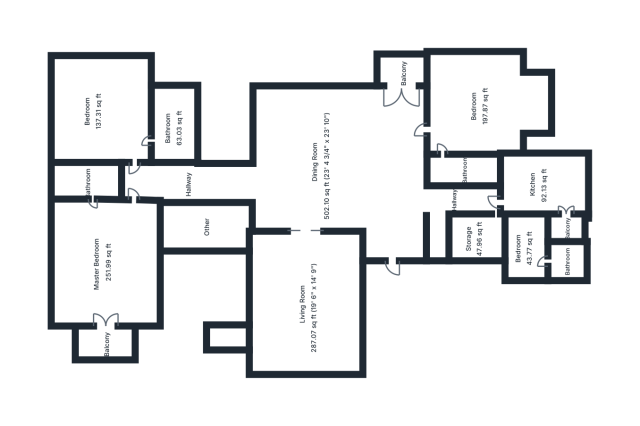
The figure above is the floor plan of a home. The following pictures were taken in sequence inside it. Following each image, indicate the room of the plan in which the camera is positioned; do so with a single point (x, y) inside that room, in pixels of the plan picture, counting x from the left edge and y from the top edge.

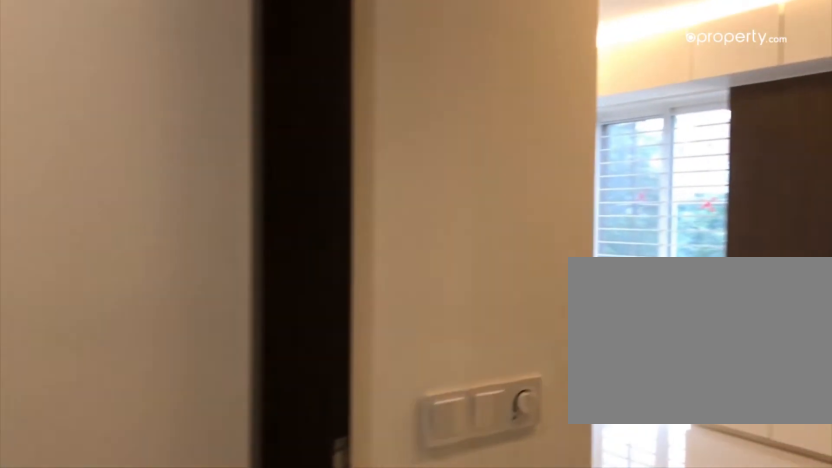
(106, 113)
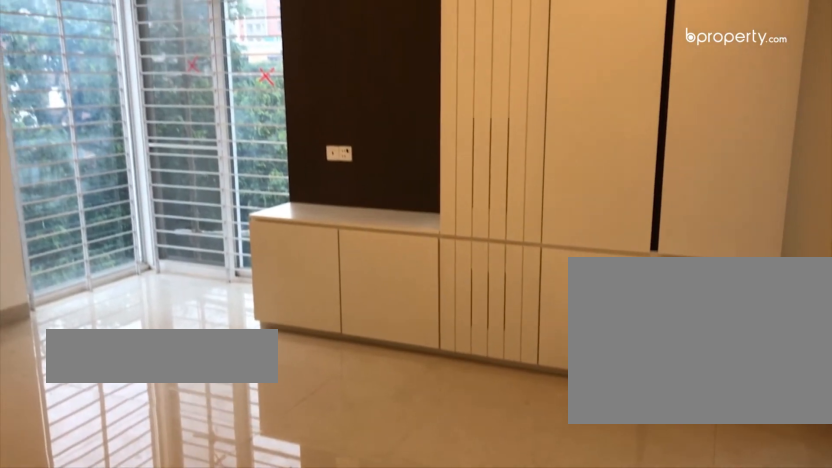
(106, 113)
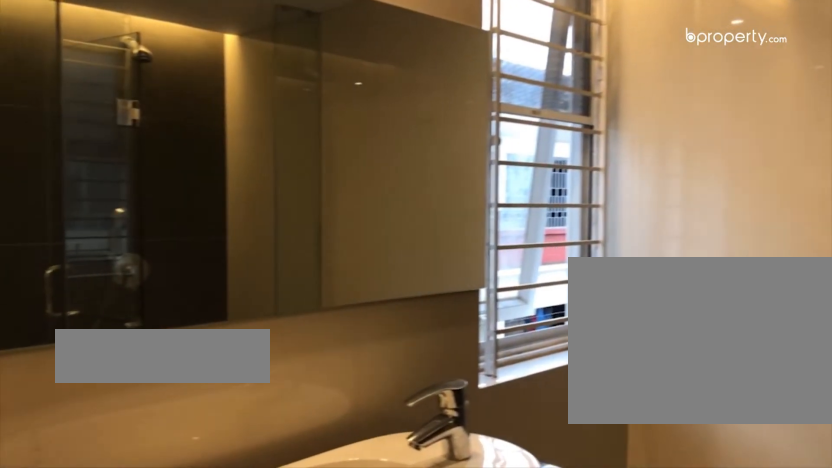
(174, 129)
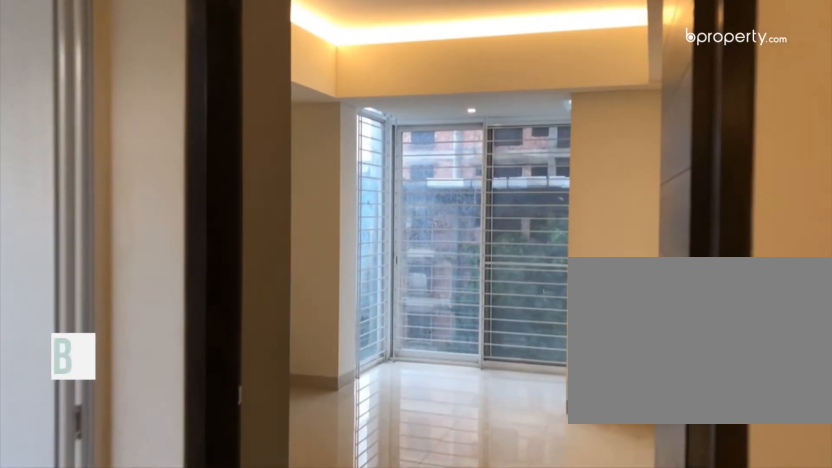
(460, 111)
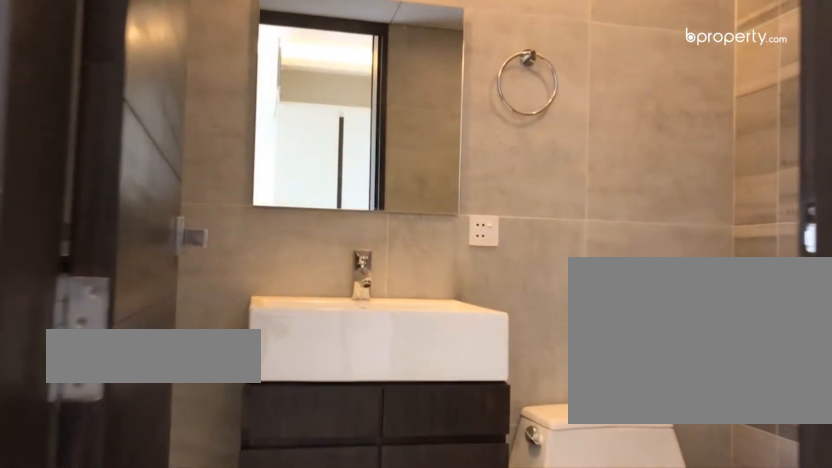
(454, 172)
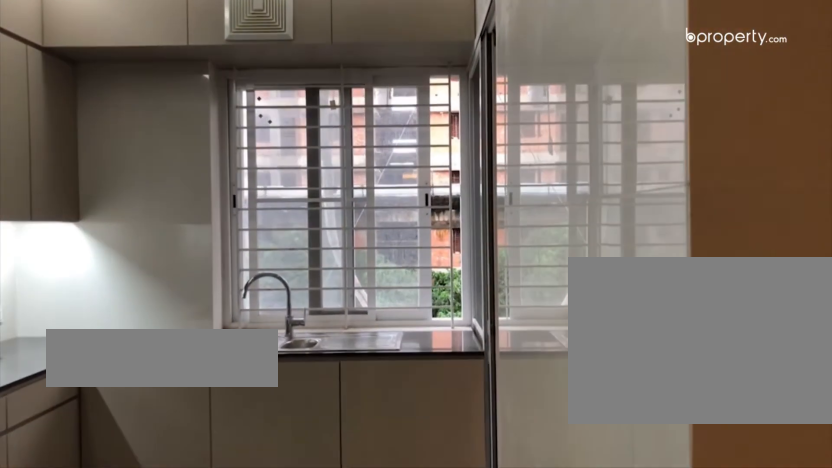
(518, 187)
